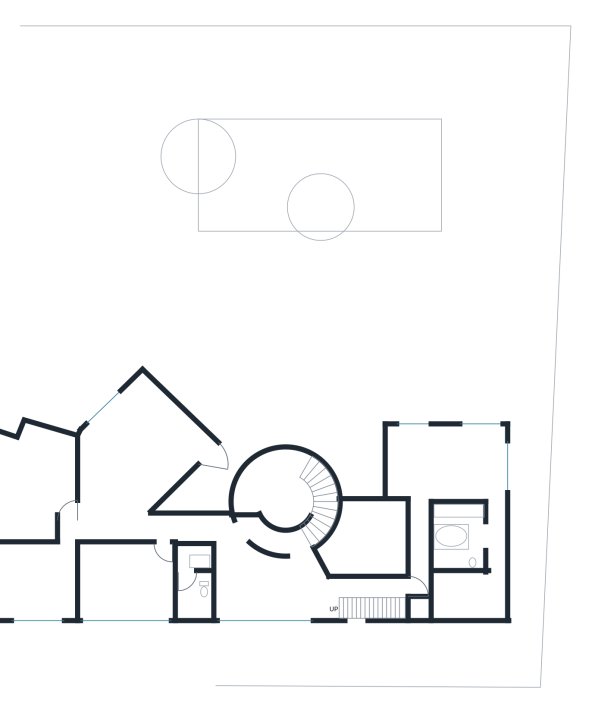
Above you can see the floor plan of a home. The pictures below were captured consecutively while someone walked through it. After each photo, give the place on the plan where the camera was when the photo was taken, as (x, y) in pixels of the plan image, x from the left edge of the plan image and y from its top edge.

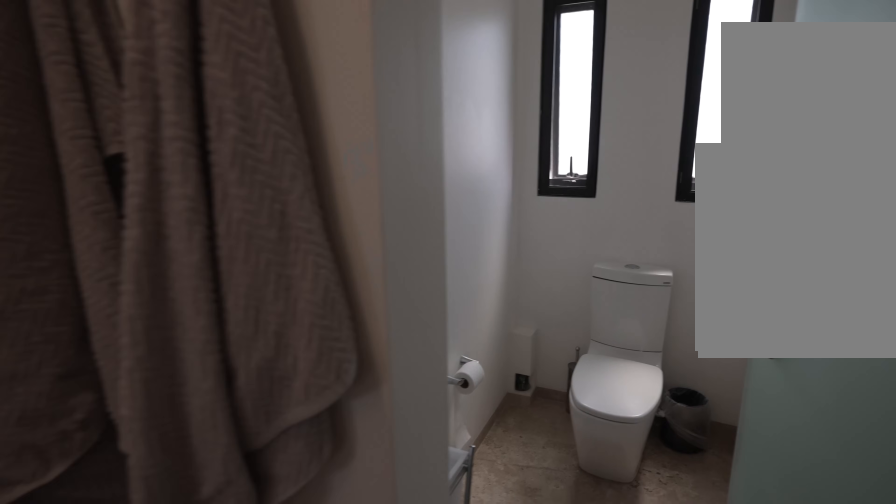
(482, 539)
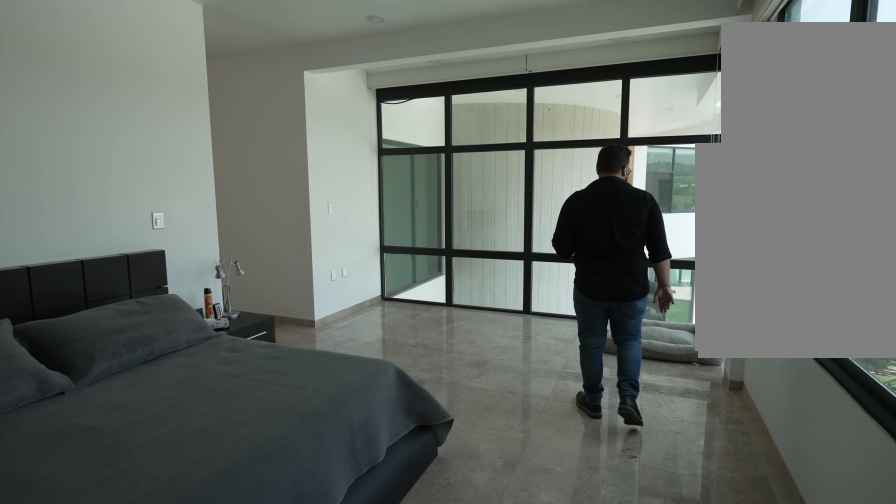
(471, 439)
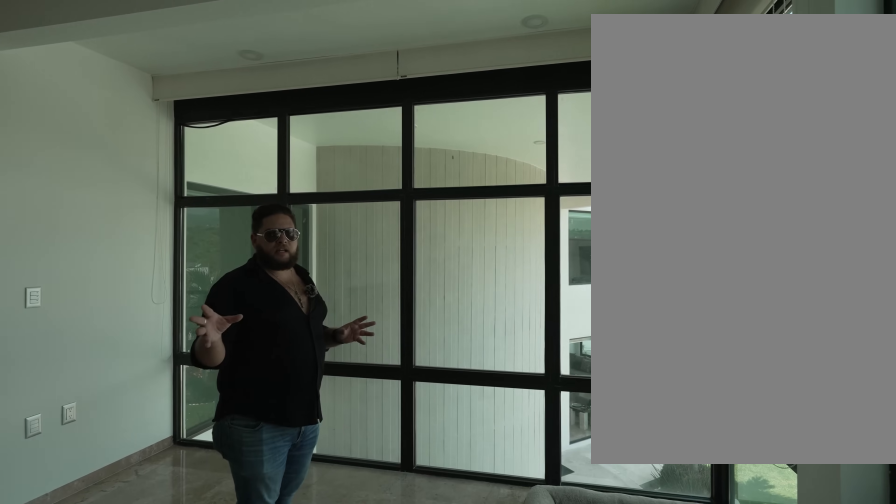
(436, 440)
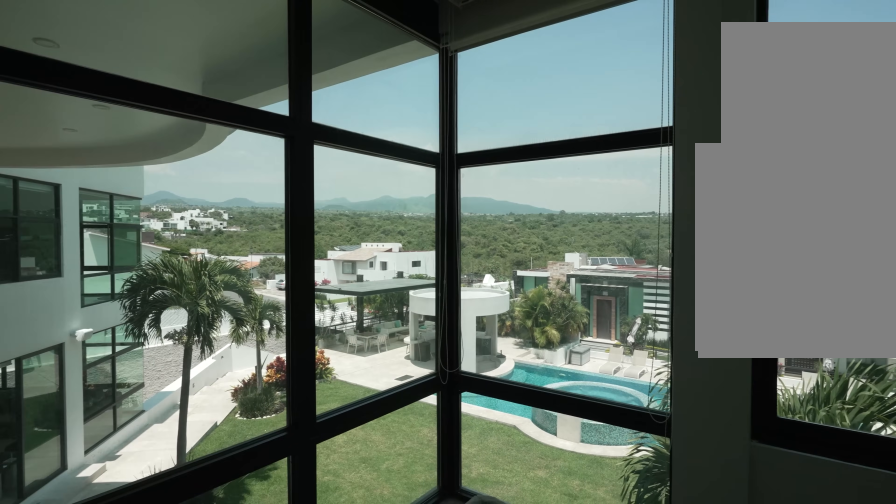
(436, 440)
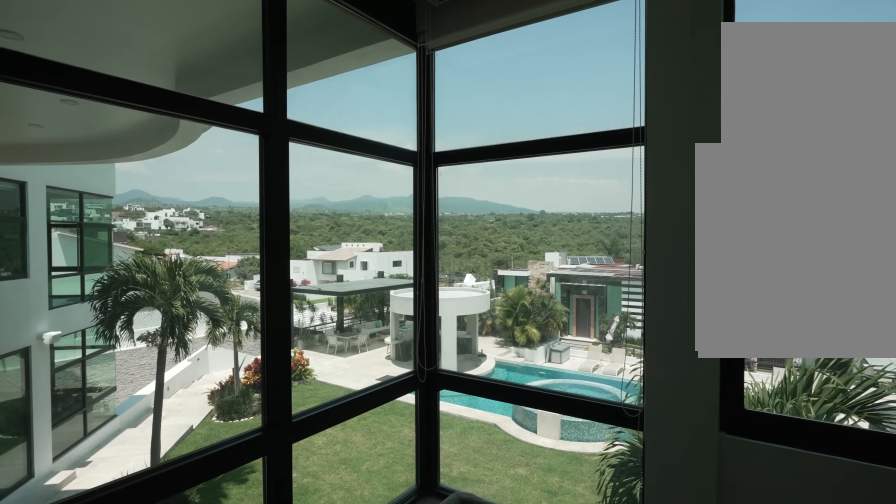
(436, 440)
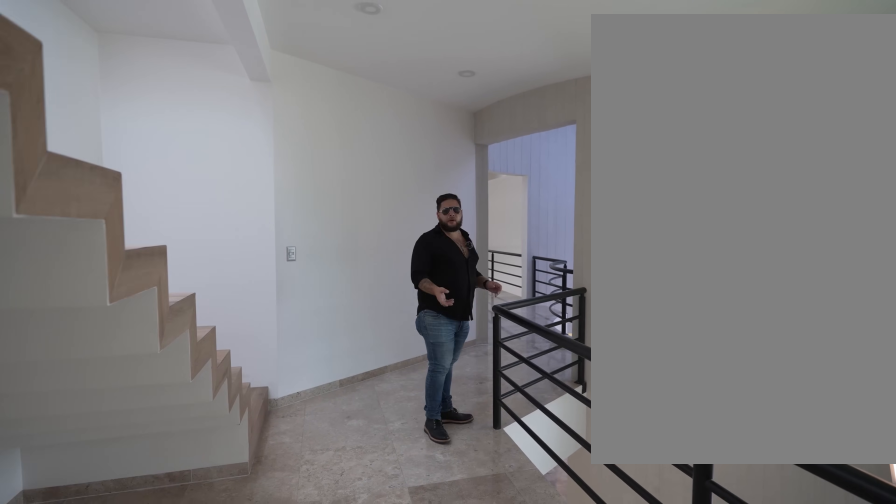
(385, 584)
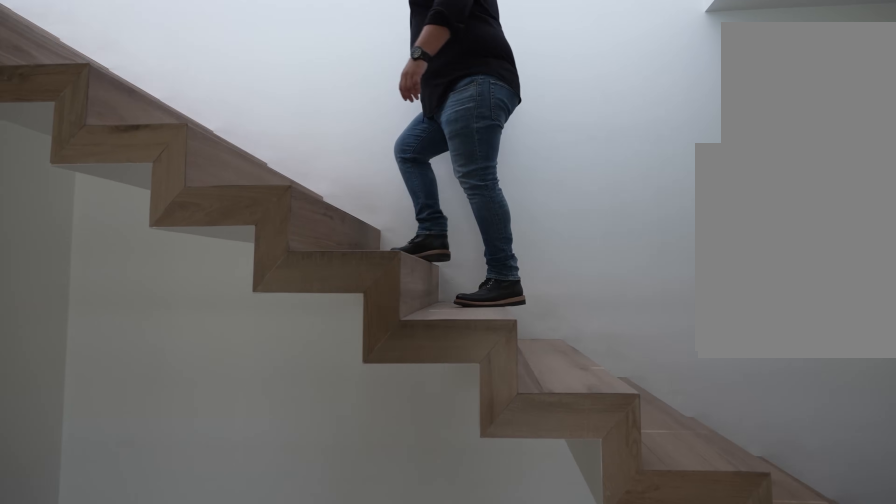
(366, 585)
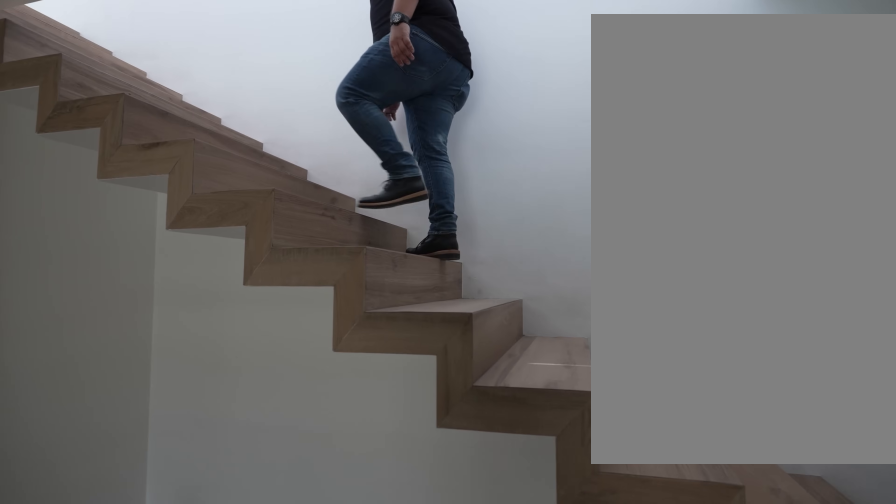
(360, 585)
